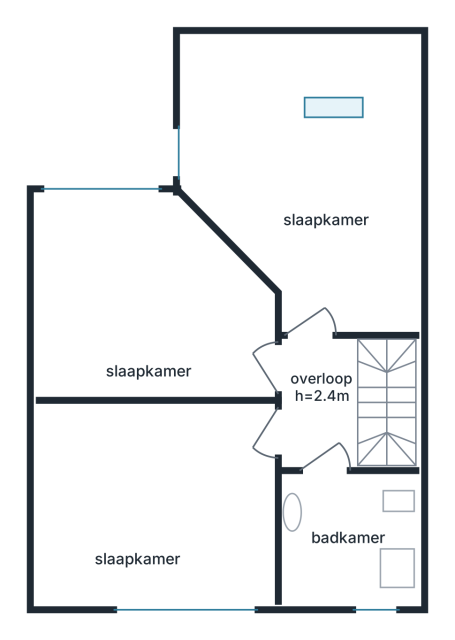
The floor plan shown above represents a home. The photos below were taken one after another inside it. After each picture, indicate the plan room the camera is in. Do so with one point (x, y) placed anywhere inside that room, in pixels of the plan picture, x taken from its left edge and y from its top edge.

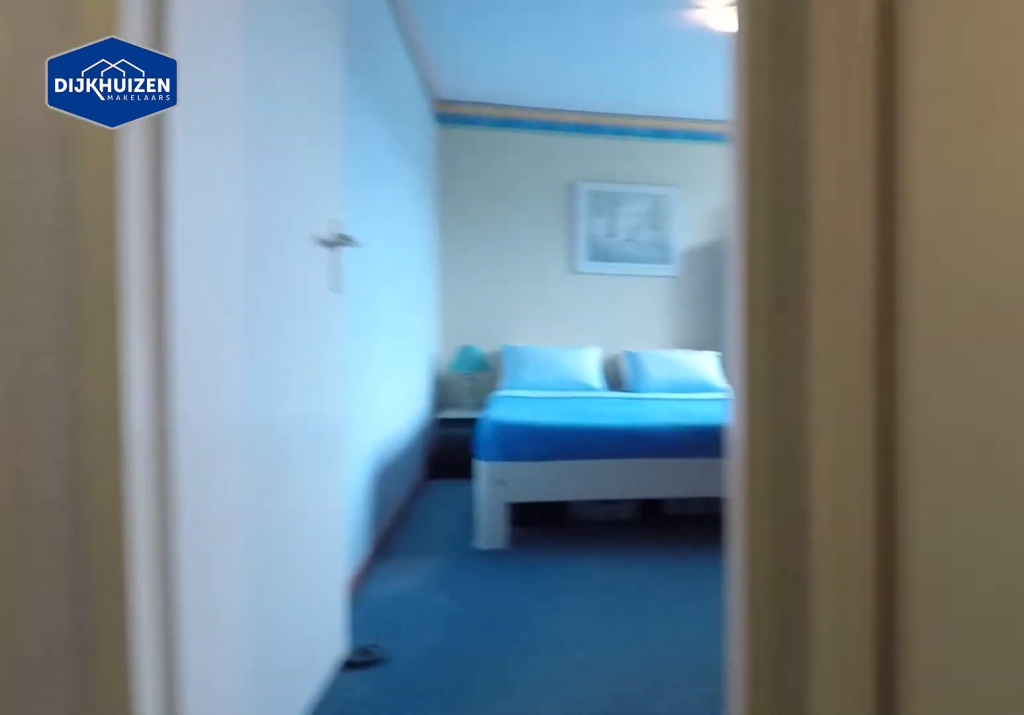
(320, 402)
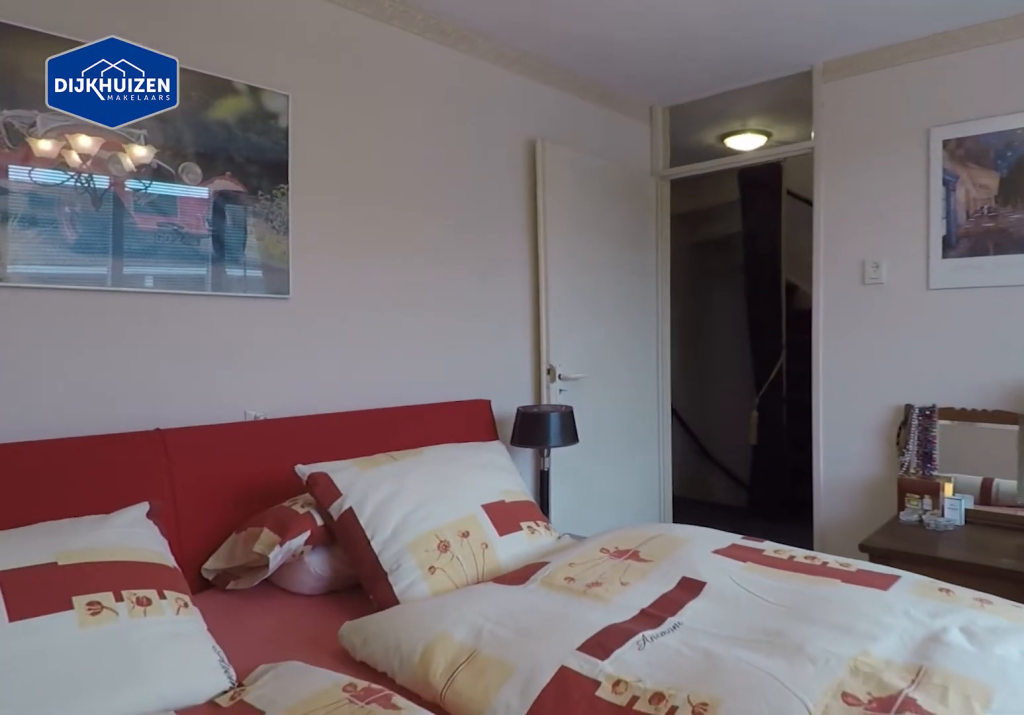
(156, 501)
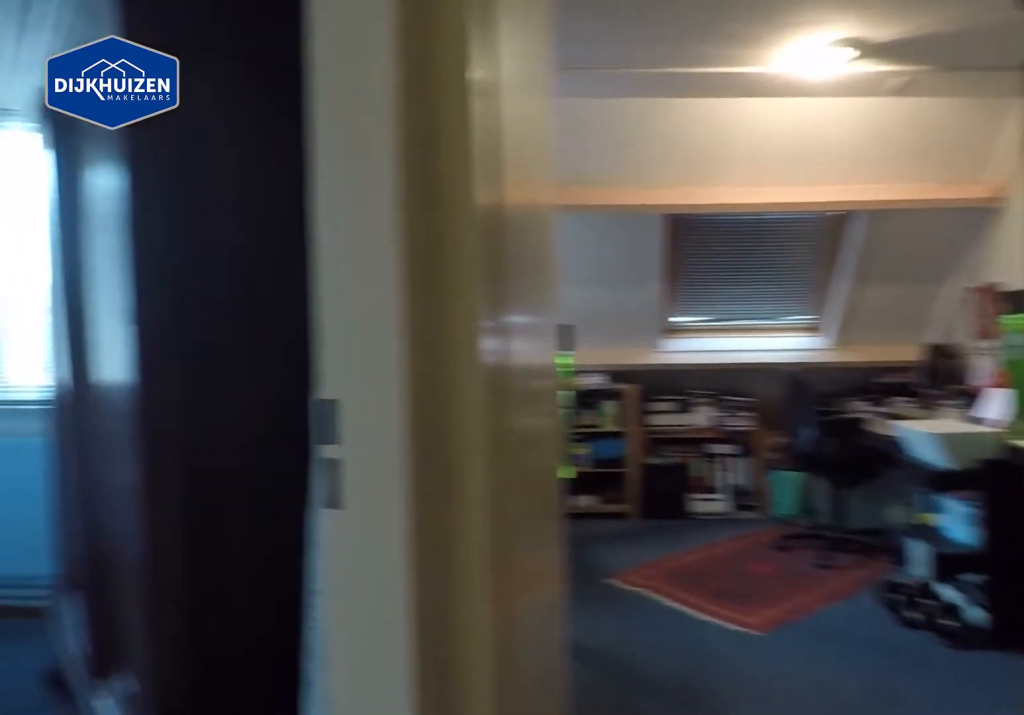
(320, 402)
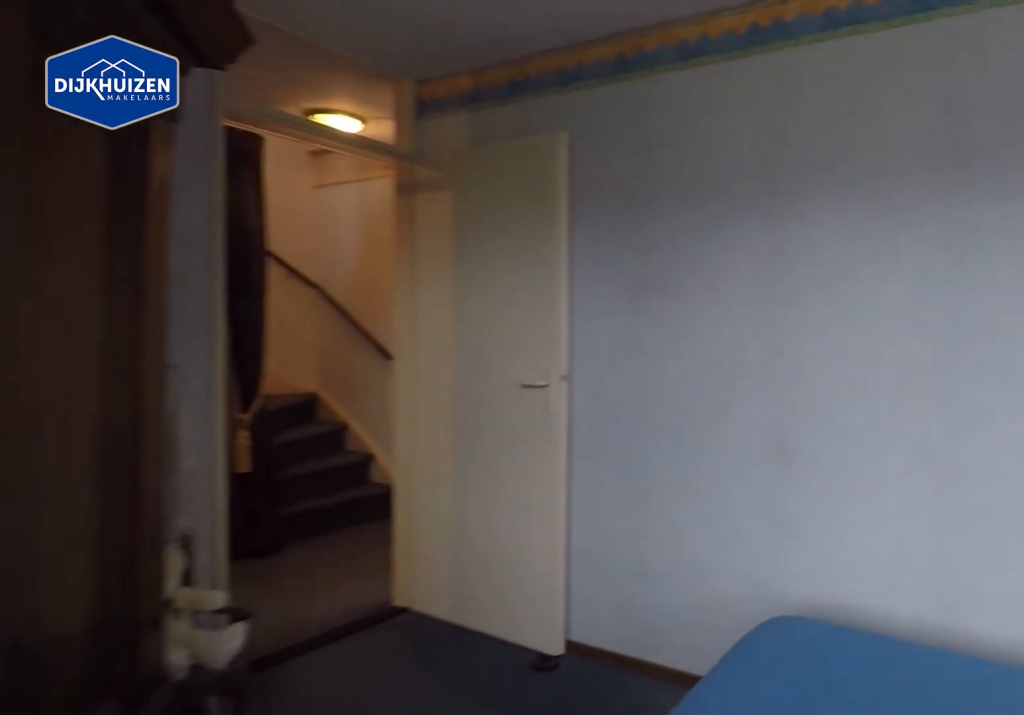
(134, 317)
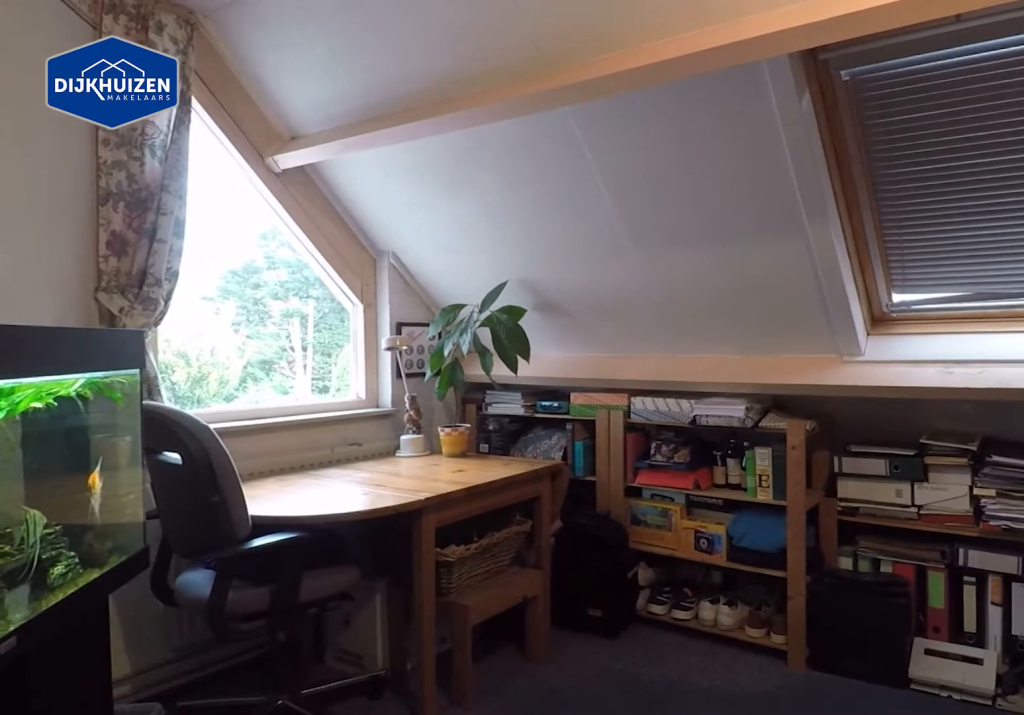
(380, 272)
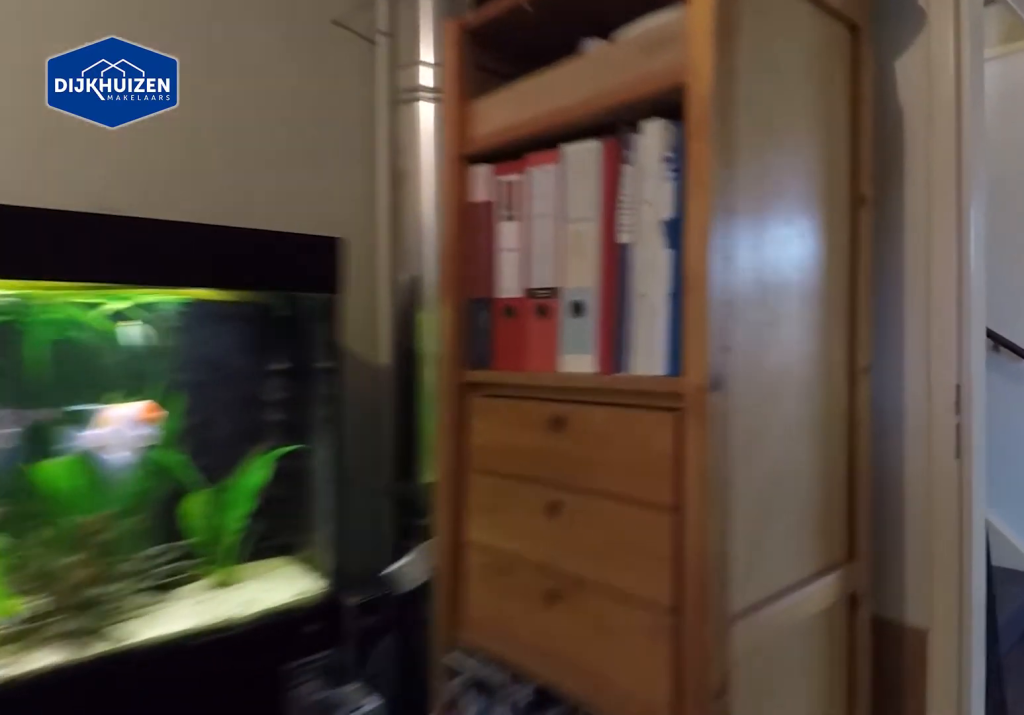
(380, 272)
